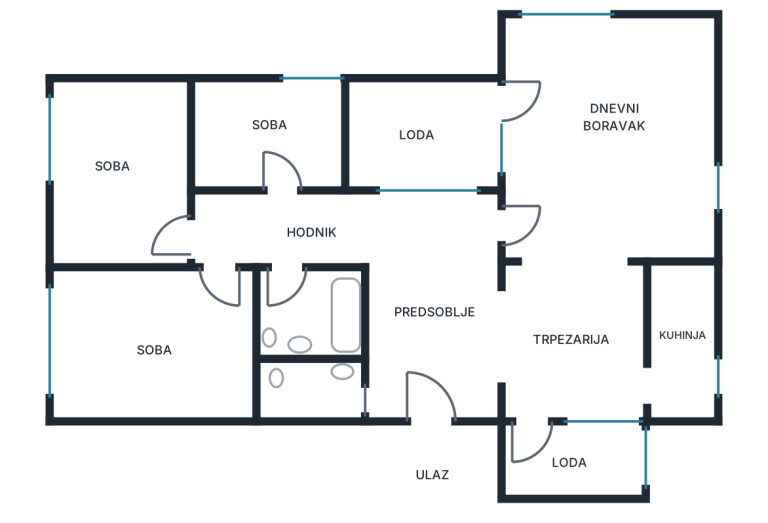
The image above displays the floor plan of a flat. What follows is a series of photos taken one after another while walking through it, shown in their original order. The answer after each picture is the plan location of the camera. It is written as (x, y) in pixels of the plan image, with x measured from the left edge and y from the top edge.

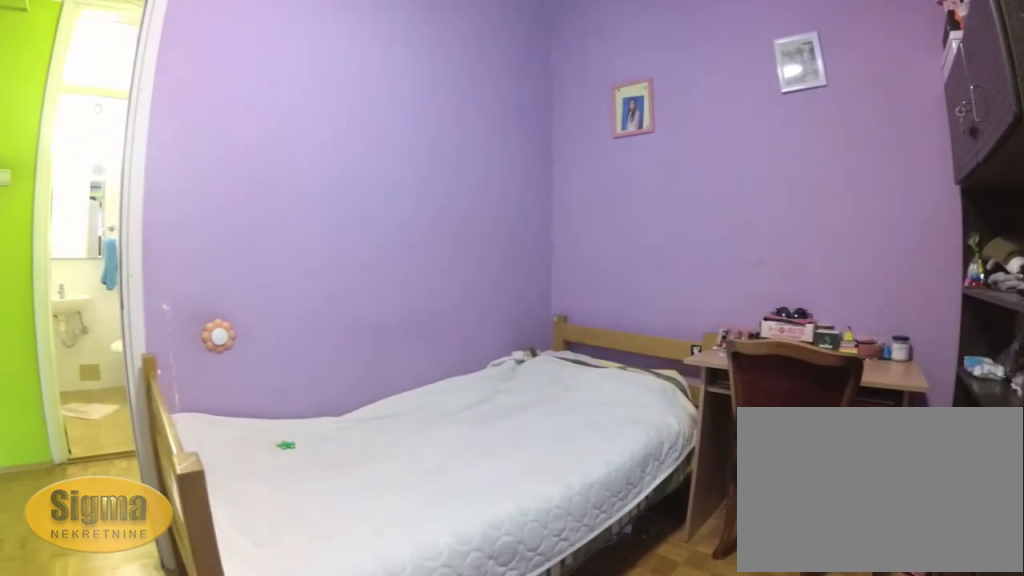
(315, 99)
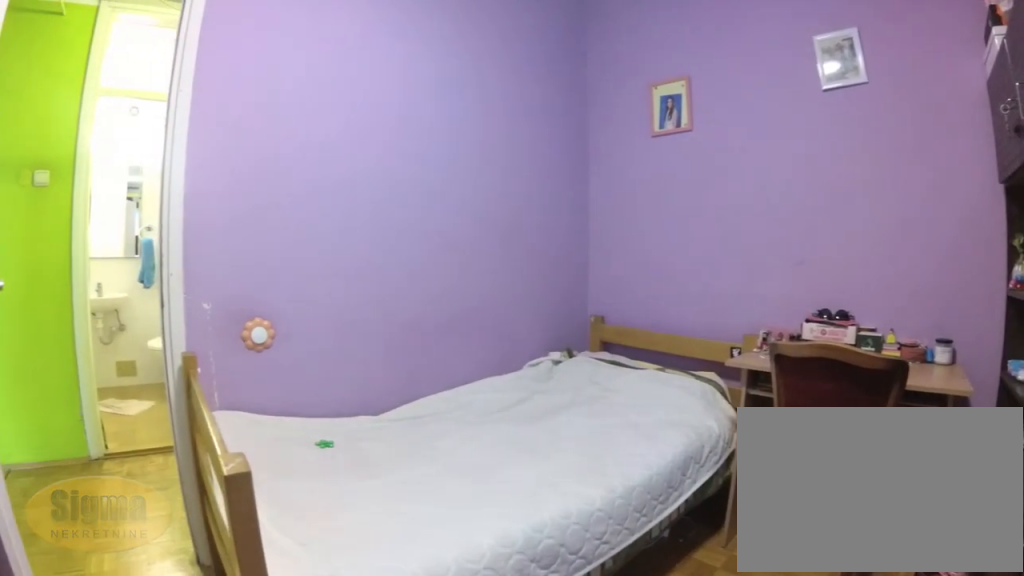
(317, 96)
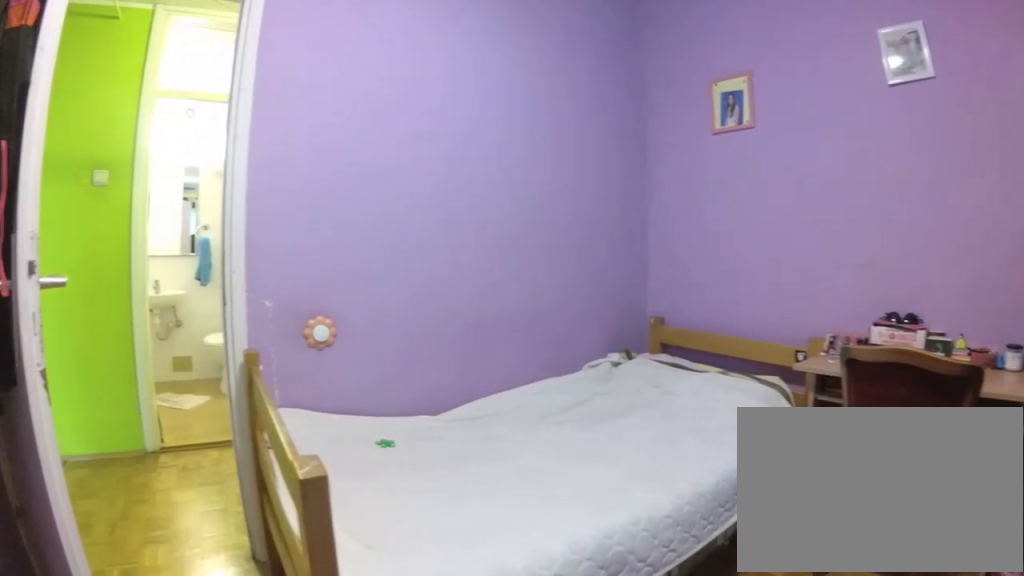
(316, 95)
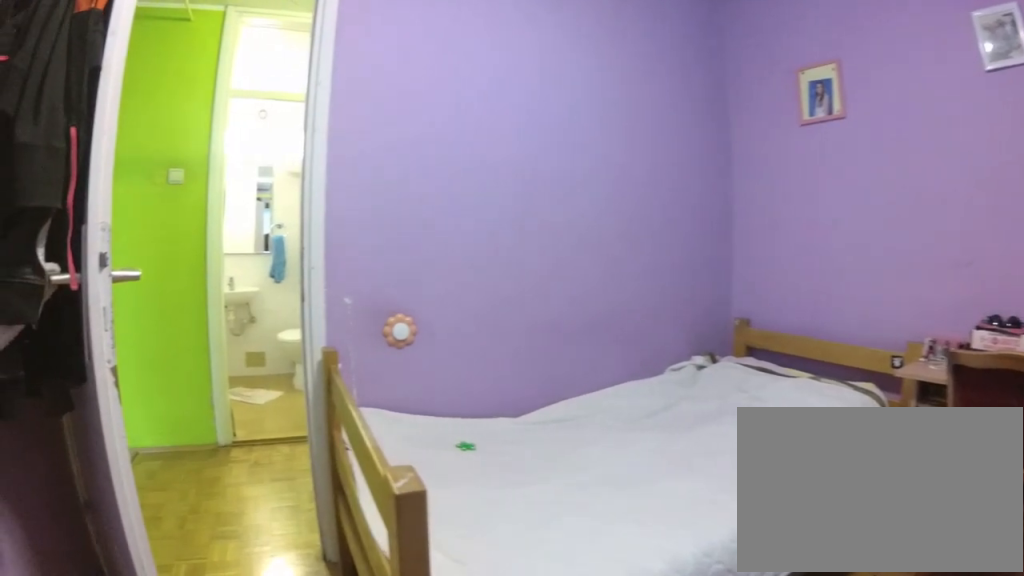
(315, 93)
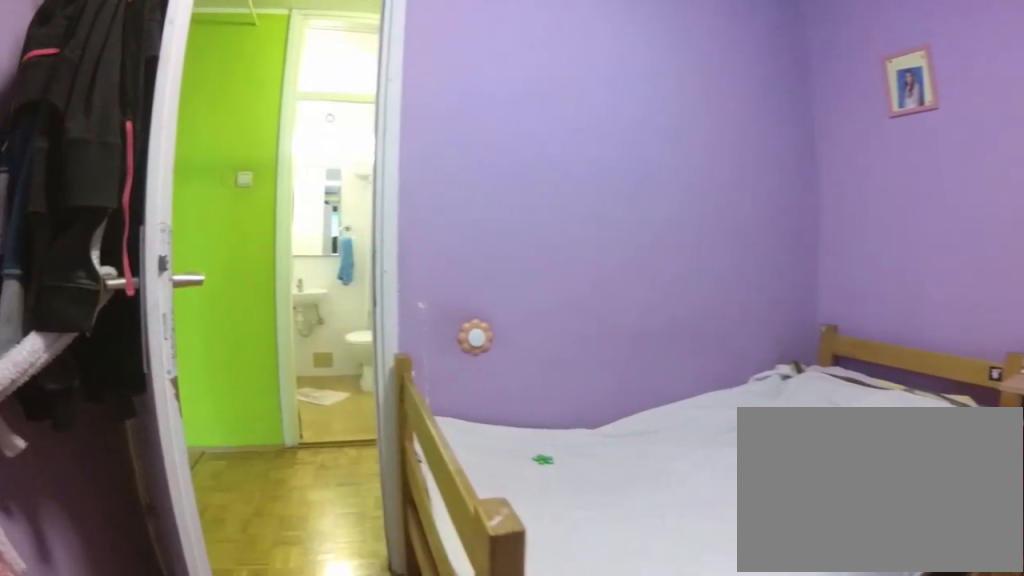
(312, 91)
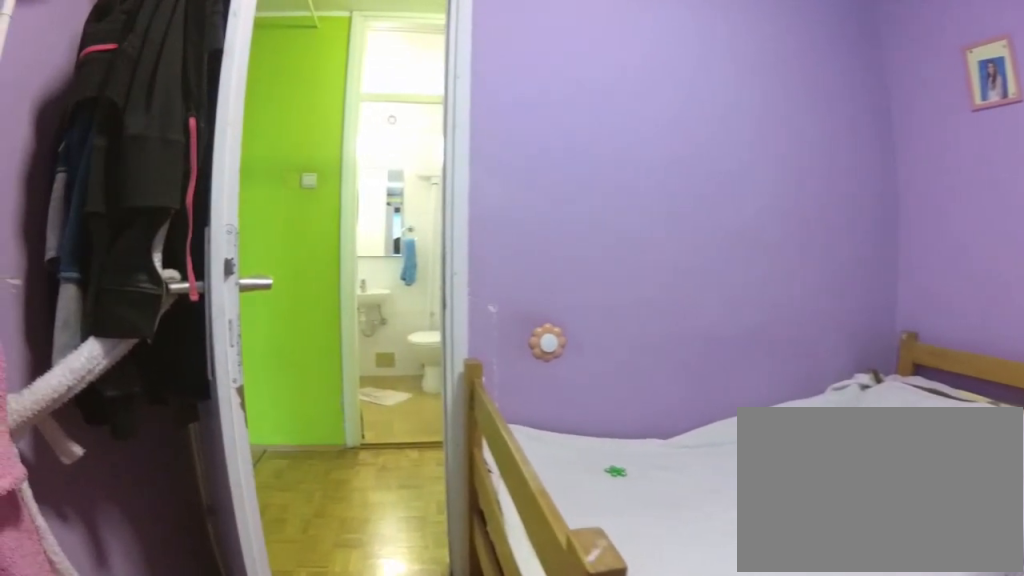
(309, 91)
